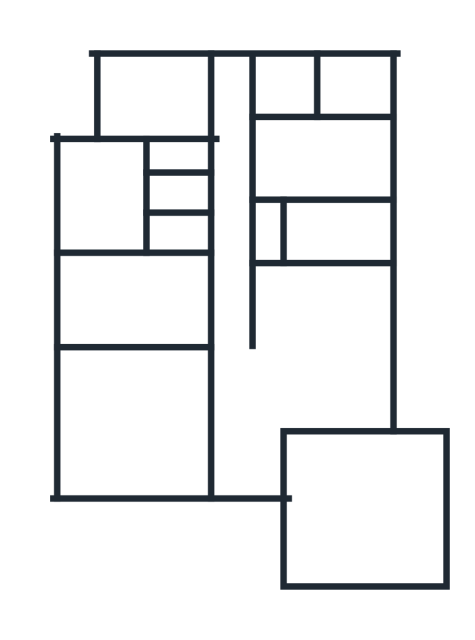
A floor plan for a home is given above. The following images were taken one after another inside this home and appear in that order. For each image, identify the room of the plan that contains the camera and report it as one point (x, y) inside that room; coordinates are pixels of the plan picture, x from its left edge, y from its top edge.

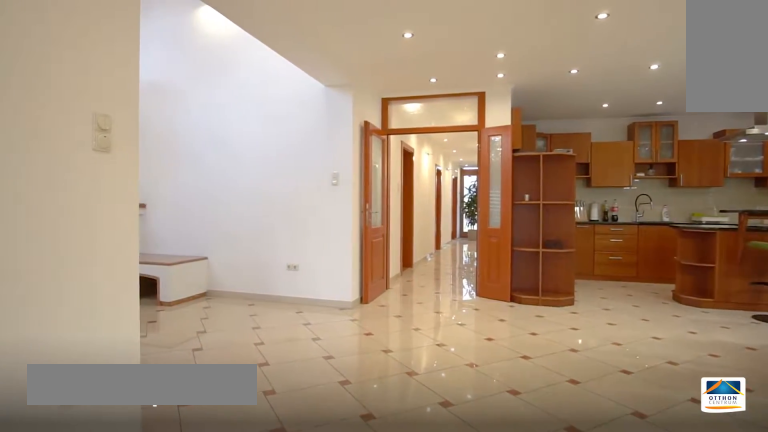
(249, 452)
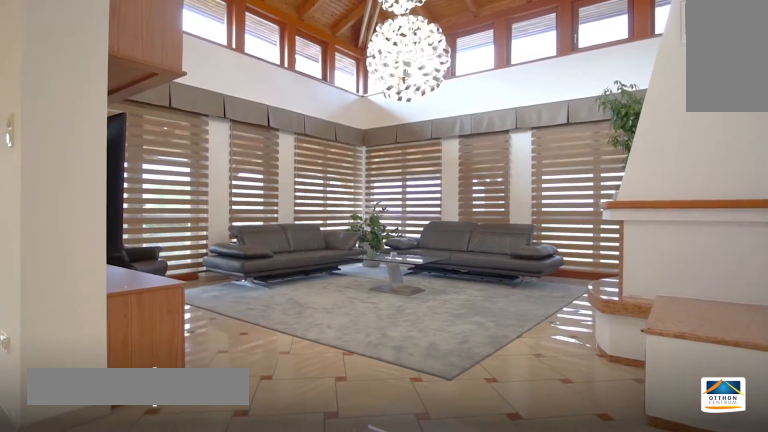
(138, 428)
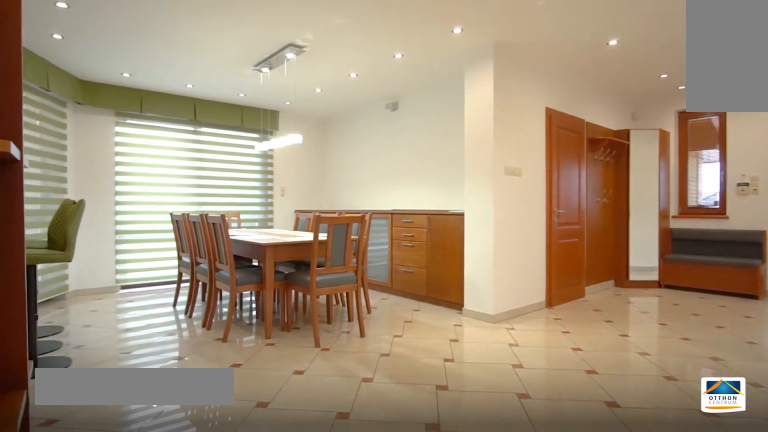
(331, 355)
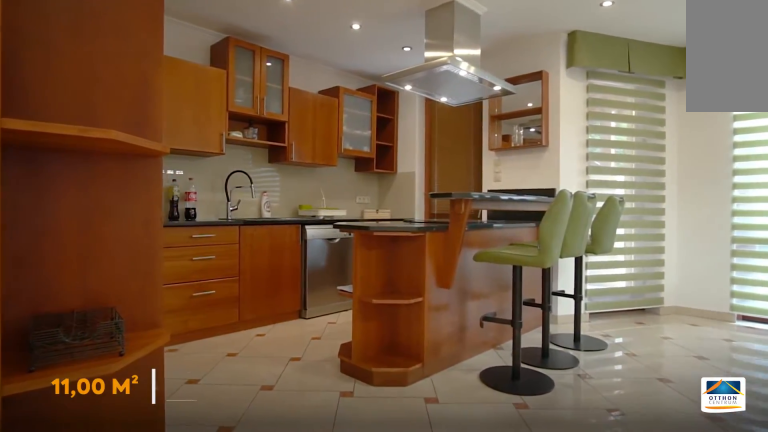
(331, 354)
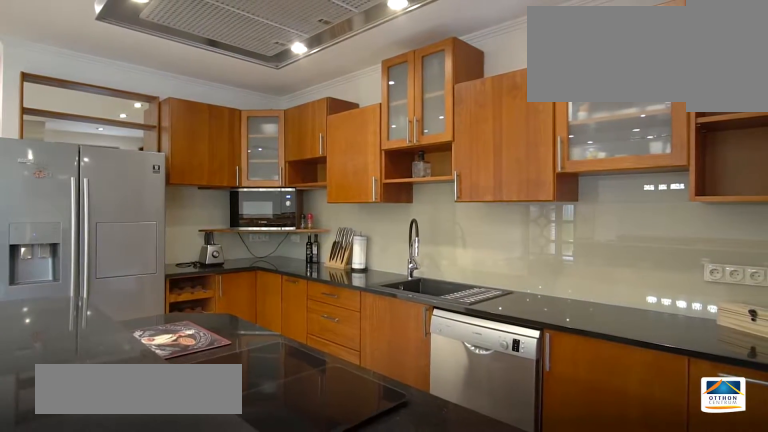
(322, 301)
